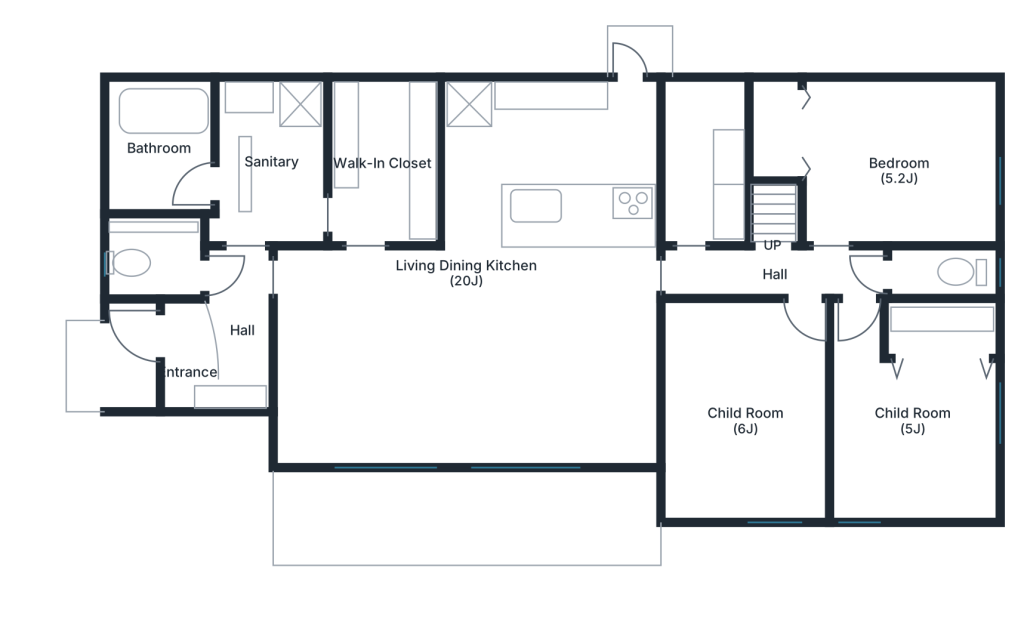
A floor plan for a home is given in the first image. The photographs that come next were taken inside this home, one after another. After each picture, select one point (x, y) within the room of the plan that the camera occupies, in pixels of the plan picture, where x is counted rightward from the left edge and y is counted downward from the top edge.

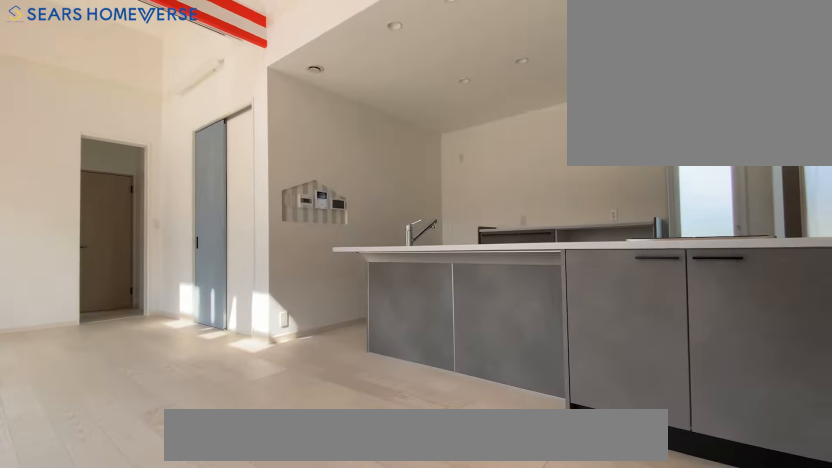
(564, 151)
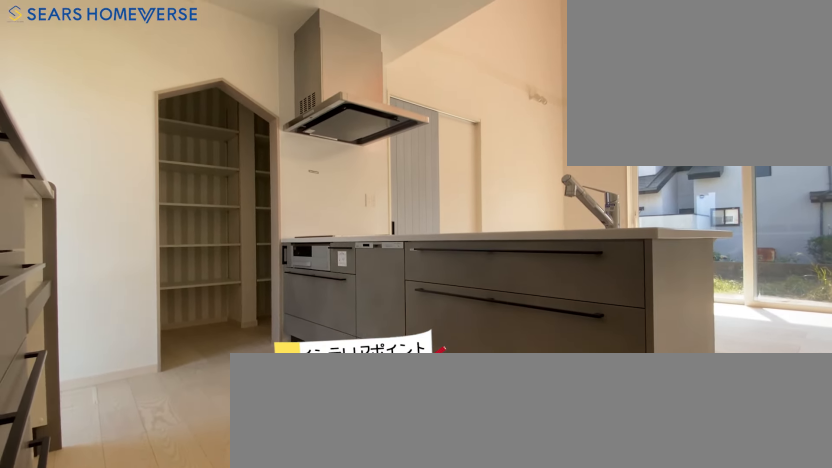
(564, 151)
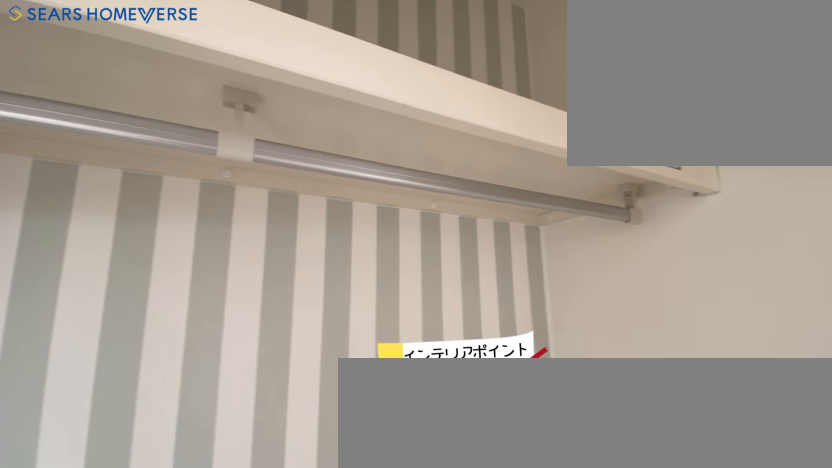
(926, 411)
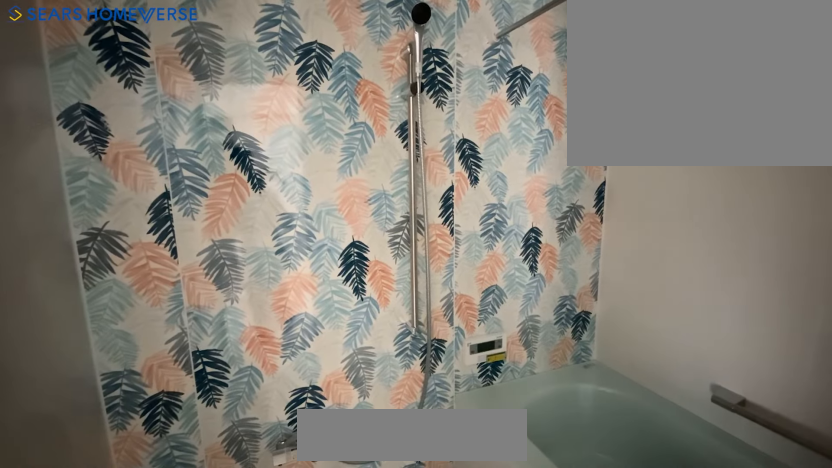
(158, 168)
